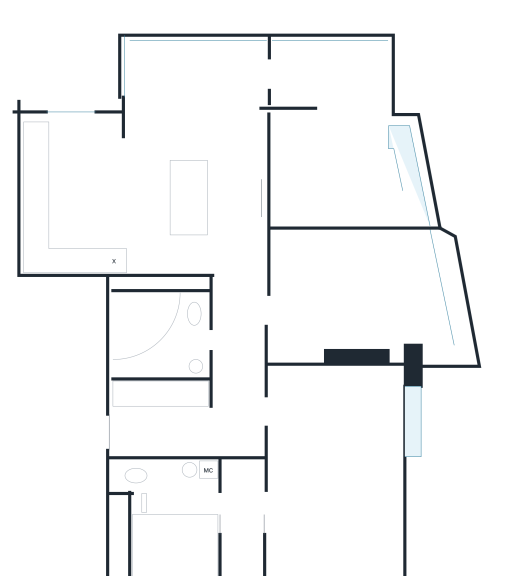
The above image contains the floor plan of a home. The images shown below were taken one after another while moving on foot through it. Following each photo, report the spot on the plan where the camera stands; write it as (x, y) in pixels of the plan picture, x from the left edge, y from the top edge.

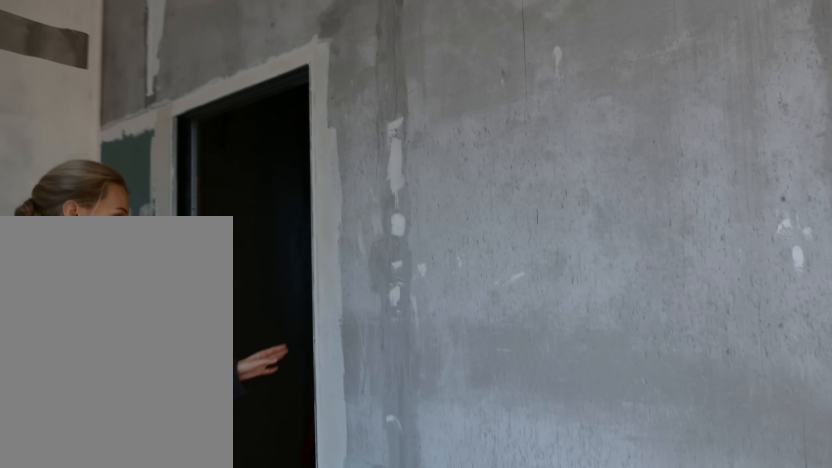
(369, 473)
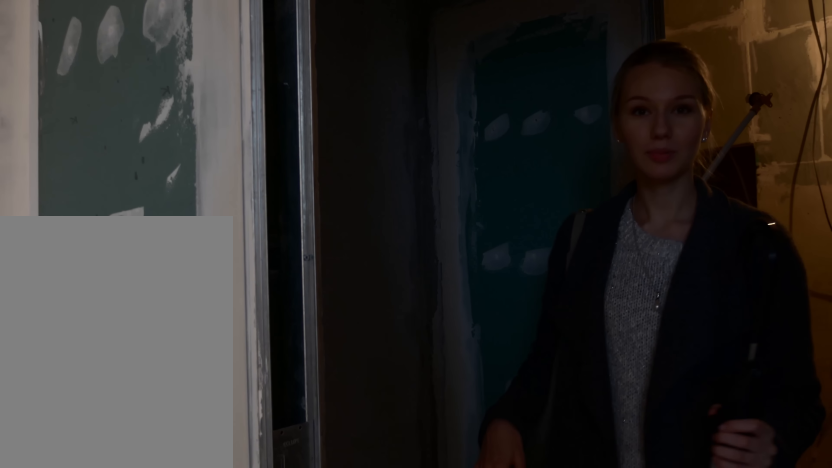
(288, 502)
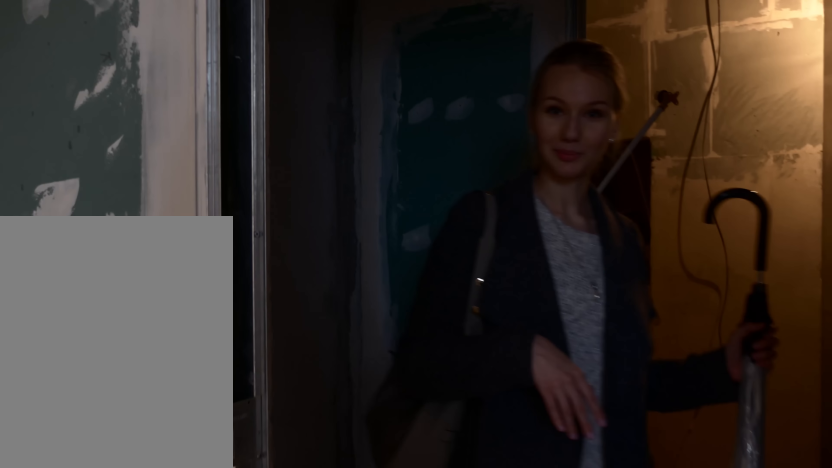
(286, 510)
